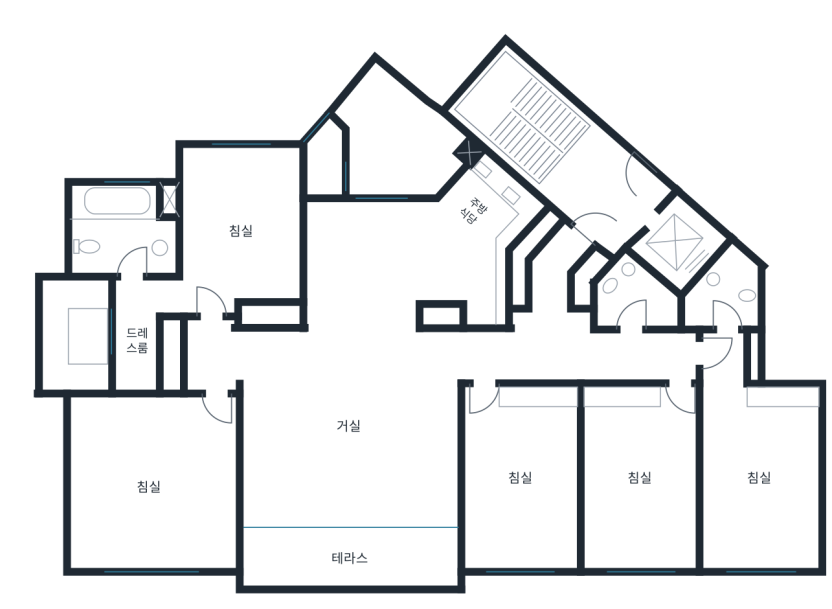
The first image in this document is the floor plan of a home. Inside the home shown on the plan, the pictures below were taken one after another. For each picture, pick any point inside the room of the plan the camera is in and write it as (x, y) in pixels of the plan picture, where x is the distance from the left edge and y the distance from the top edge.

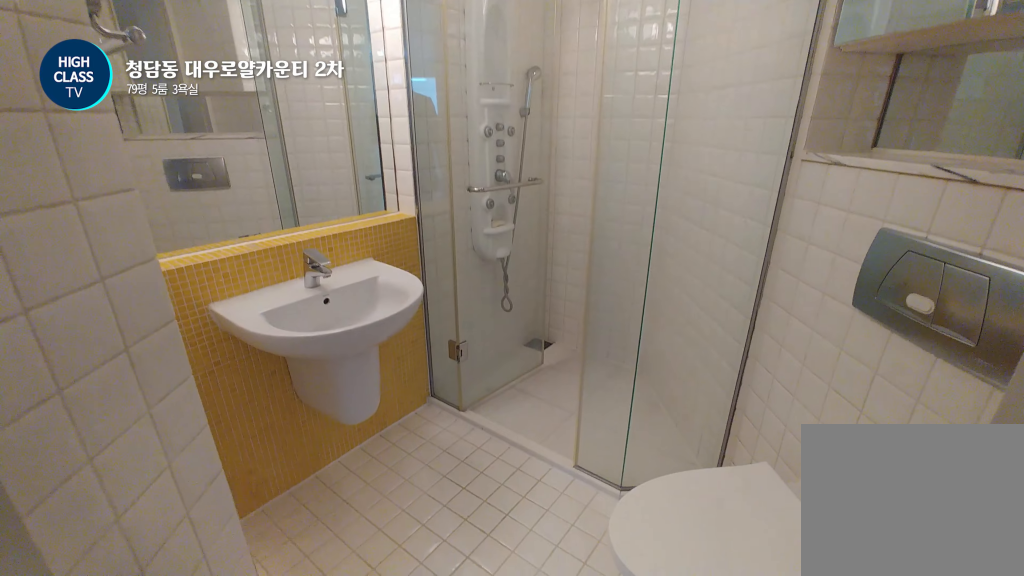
(724, 292)
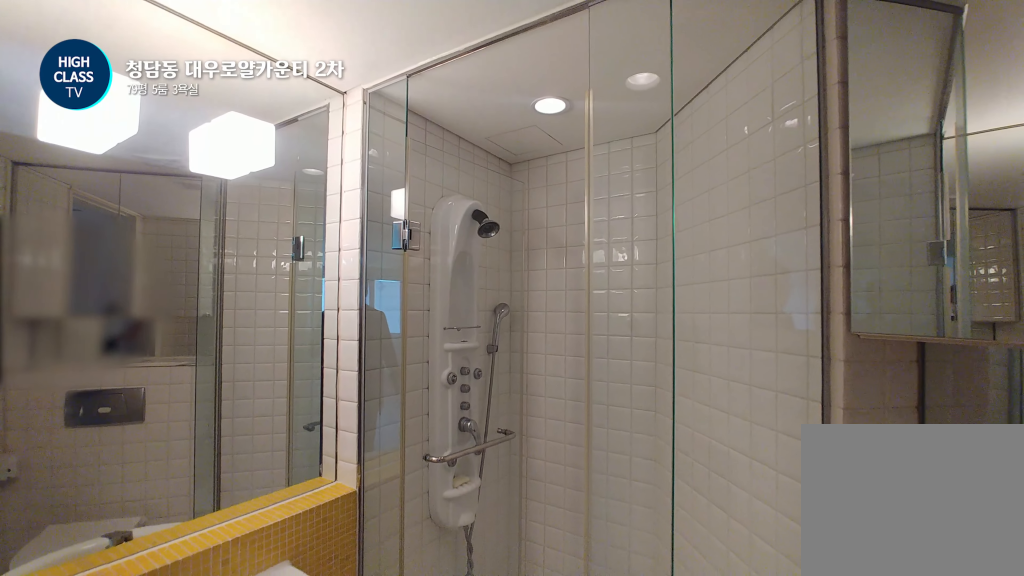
(724, 292)
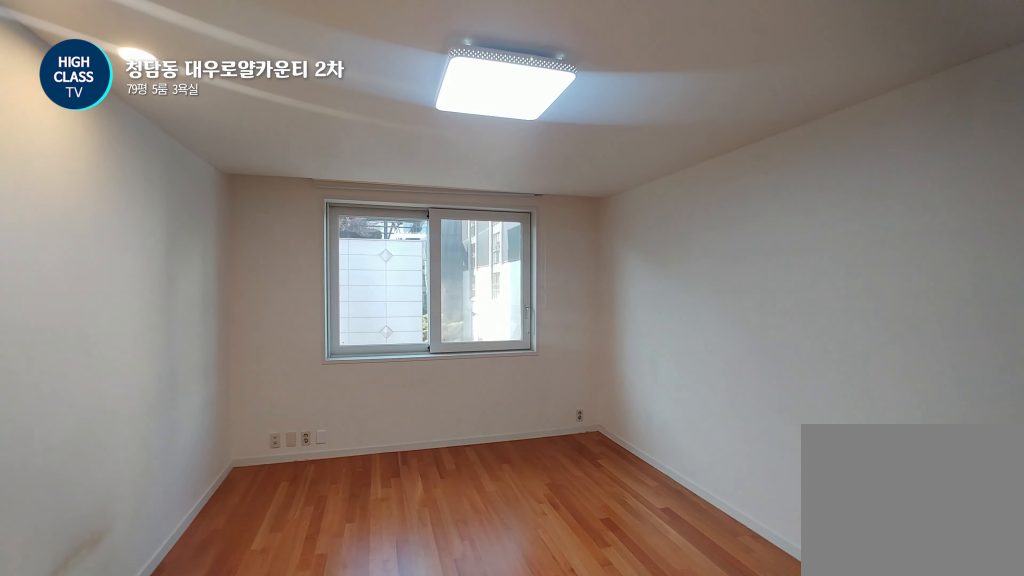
(643, 479)
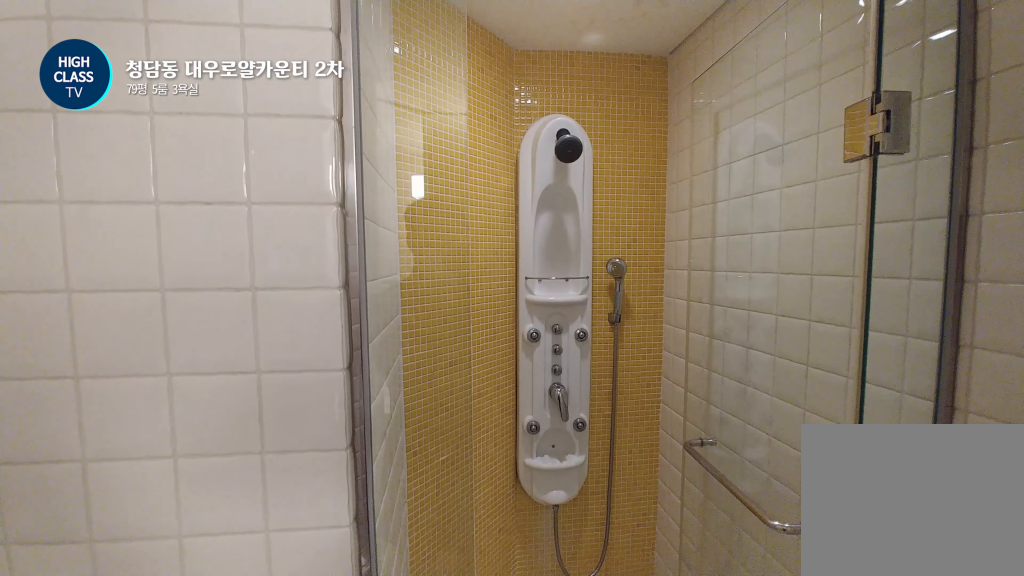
(633, 298)
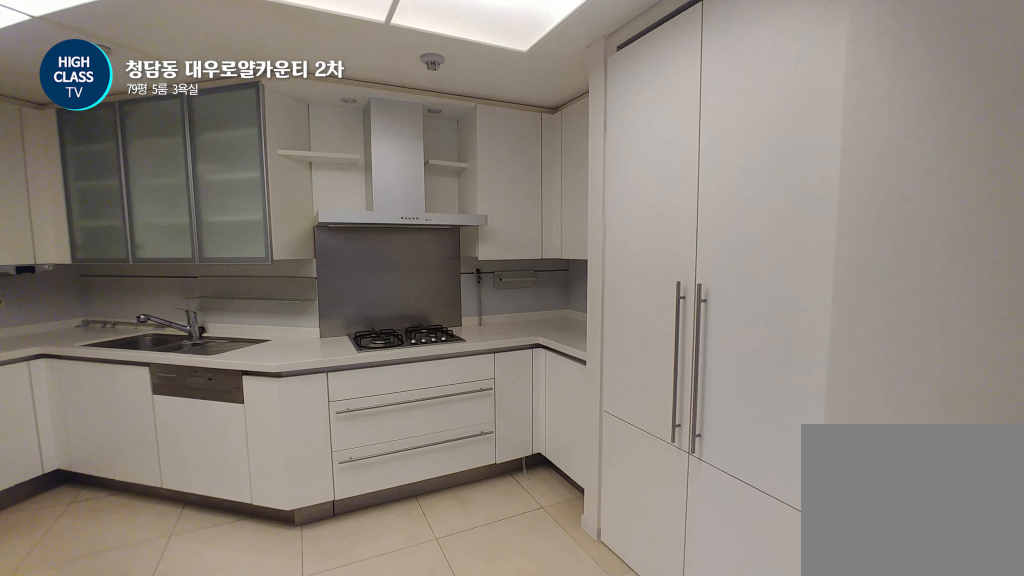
(417, 255)
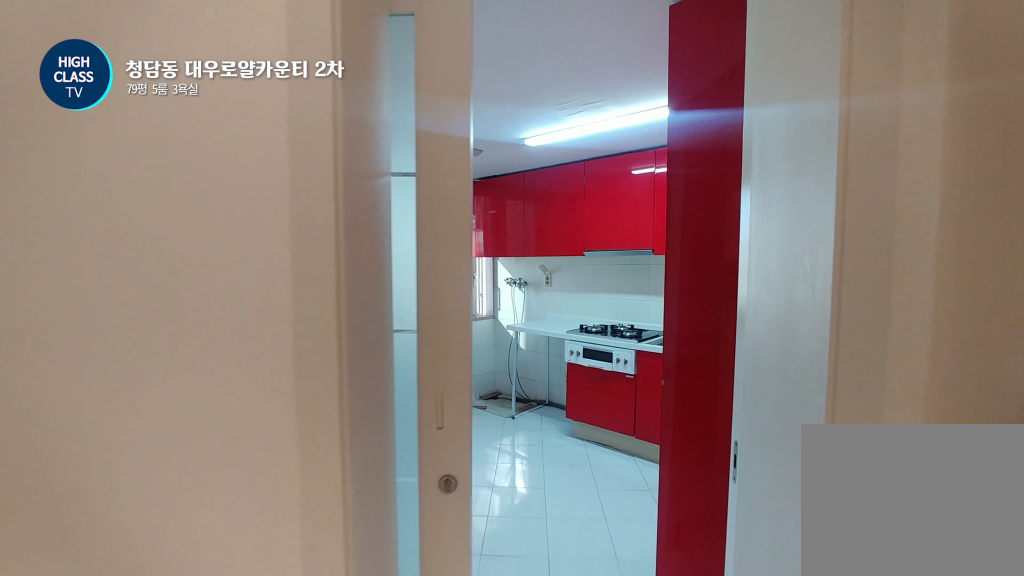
(417, 255)
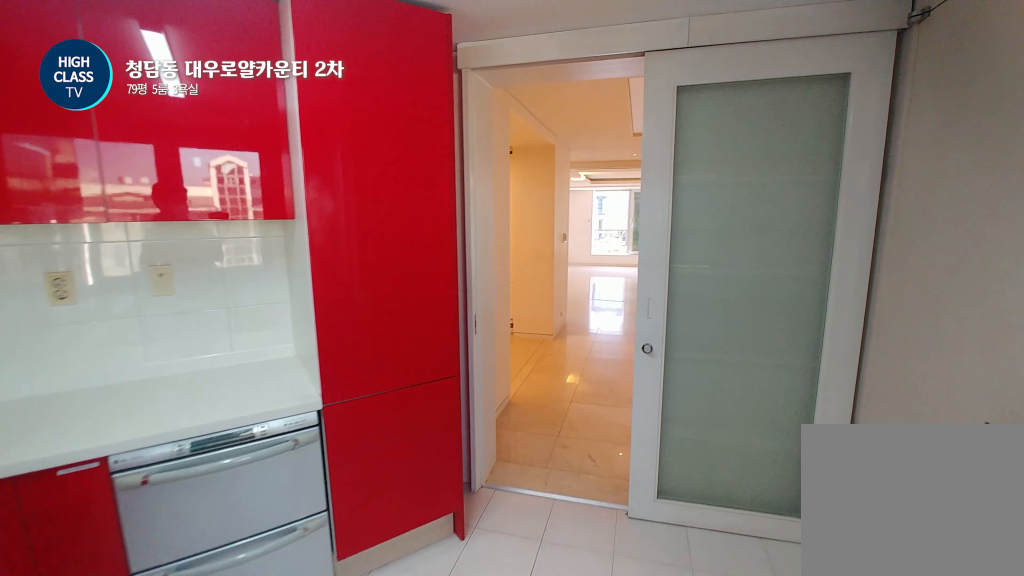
(400, 140)
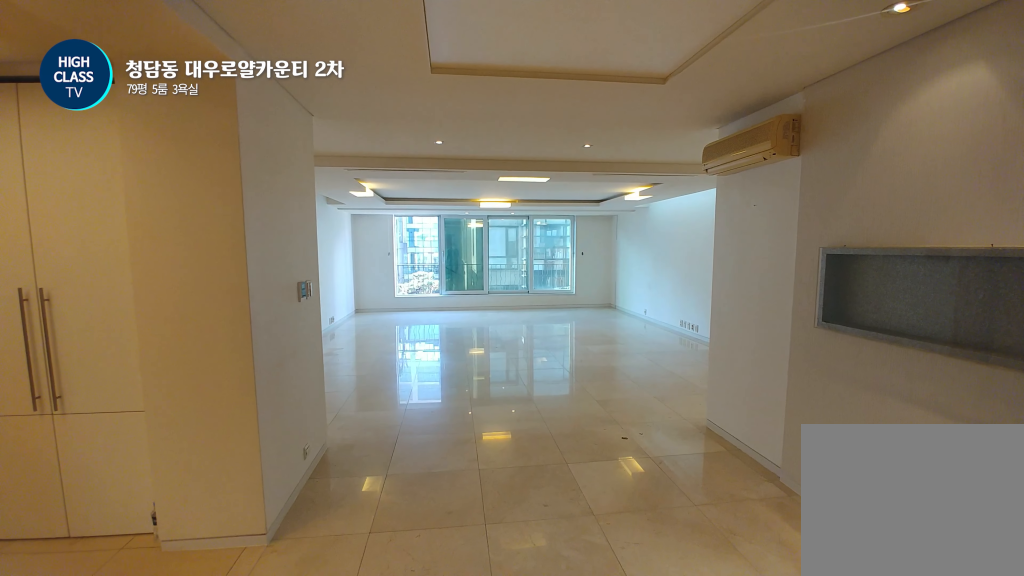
(405, 342)
